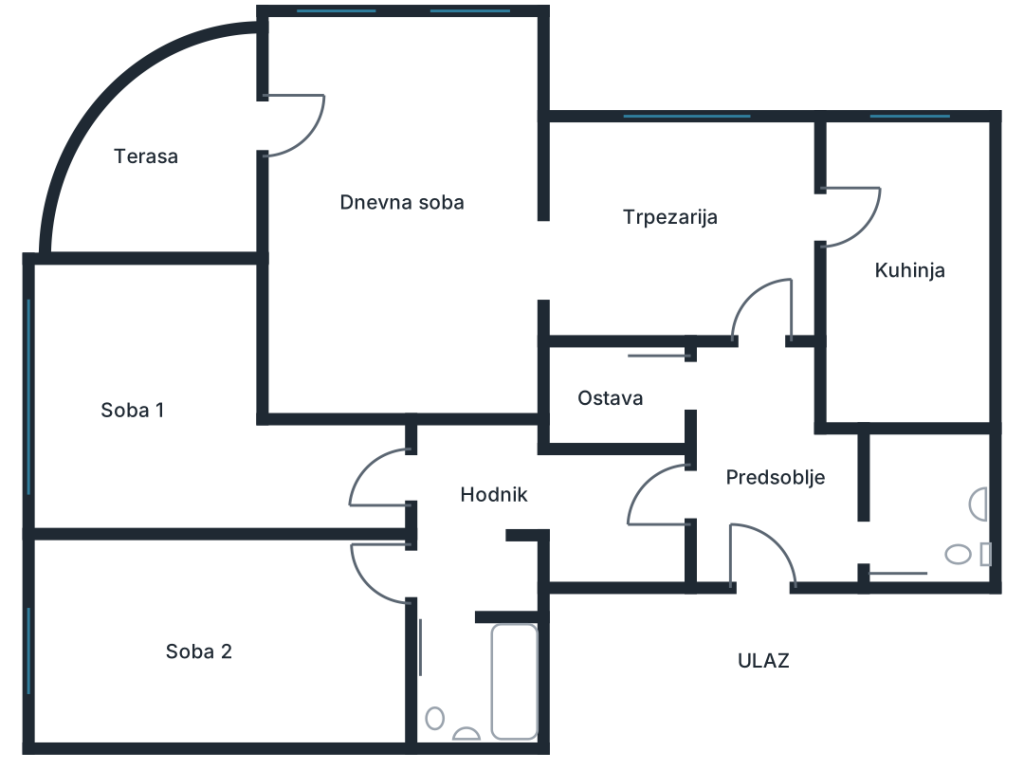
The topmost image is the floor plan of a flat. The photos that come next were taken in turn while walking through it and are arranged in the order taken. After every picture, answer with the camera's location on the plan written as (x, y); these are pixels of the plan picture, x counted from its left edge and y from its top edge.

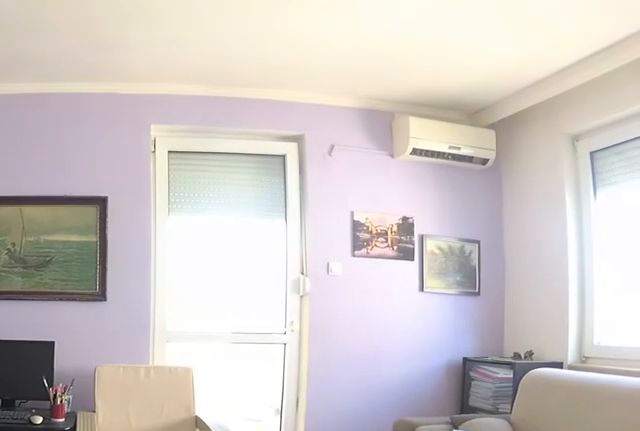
(537, 291)
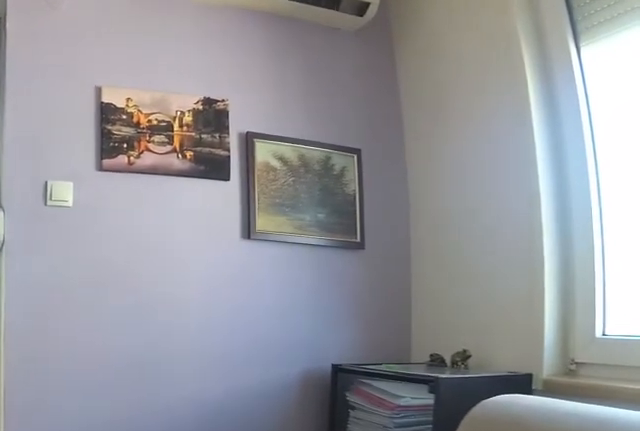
(457, 142)
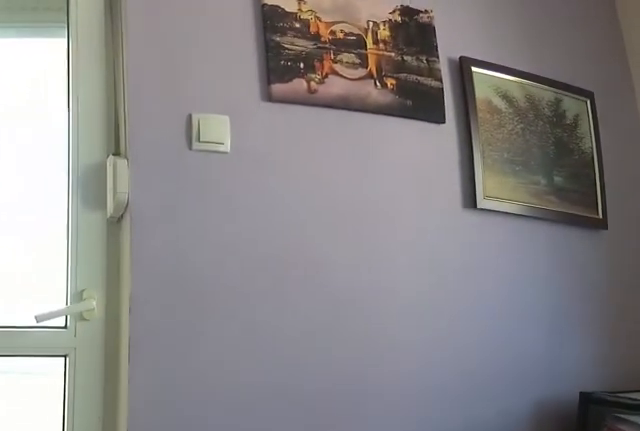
(389, 144)
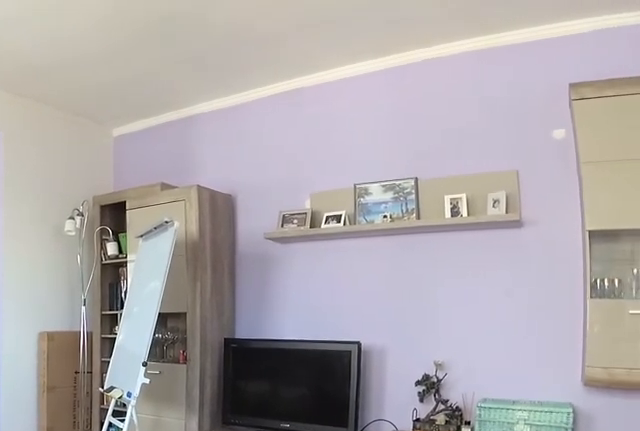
(302, 125)
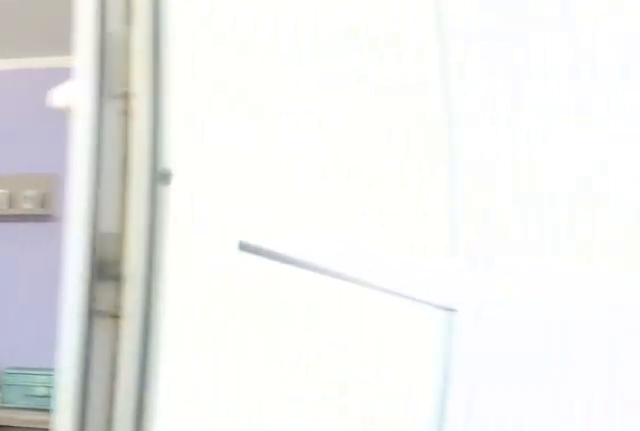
(303, 116)
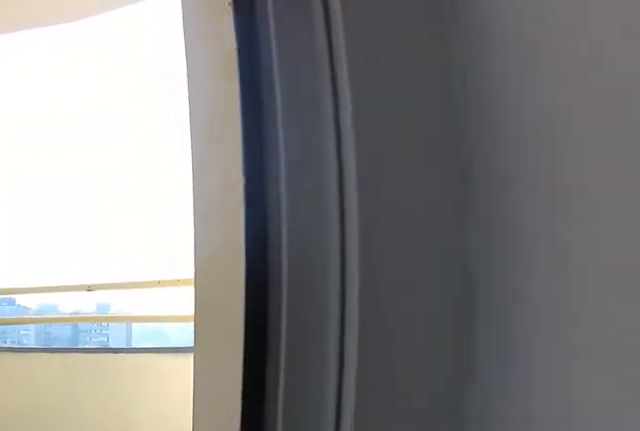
(294, 110)
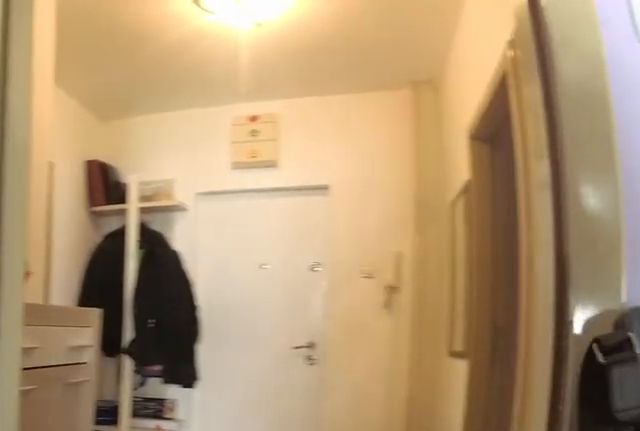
(730, 273)
